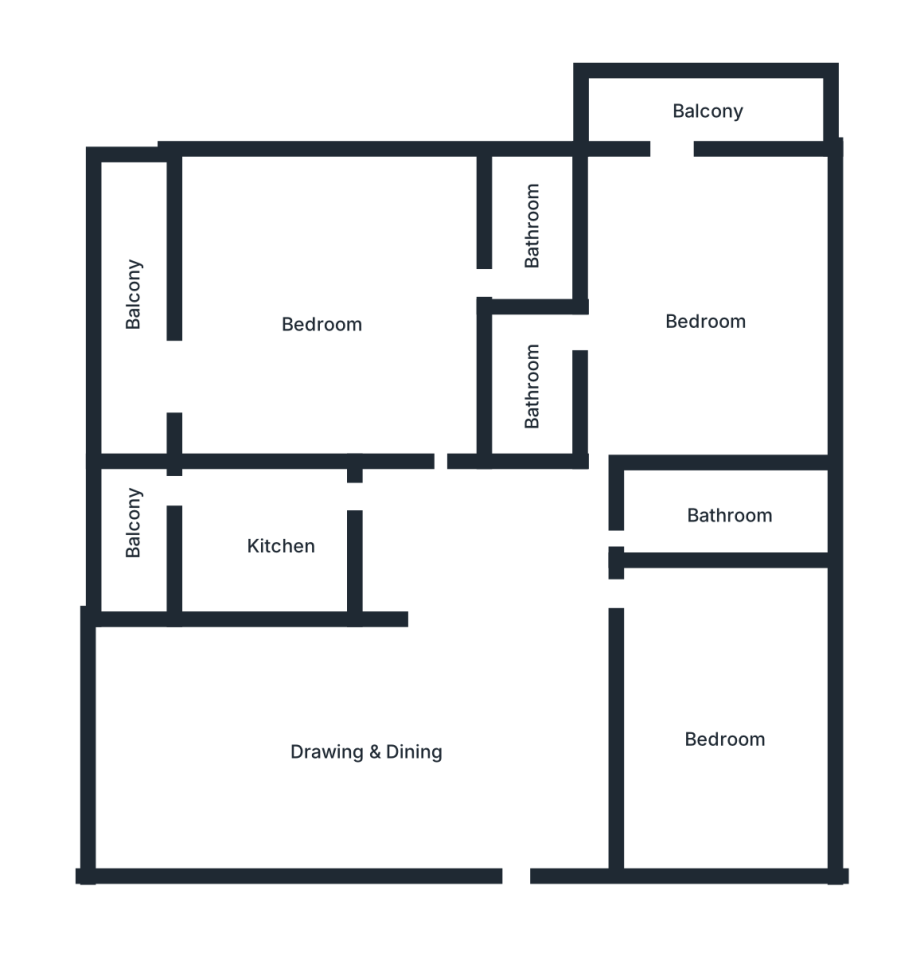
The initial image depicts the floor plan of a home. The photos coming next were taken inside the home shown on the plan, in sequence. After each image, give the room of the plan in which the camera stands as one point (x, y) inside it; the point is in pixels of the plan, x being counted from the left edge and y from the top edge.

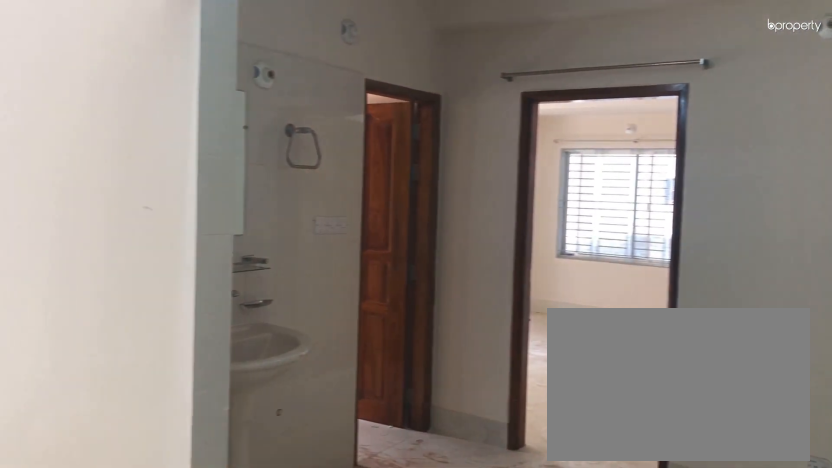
(371, 758)
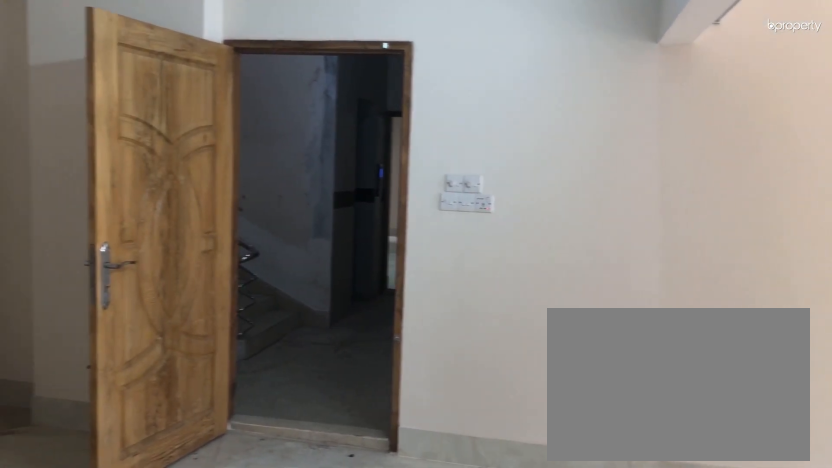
(371, 758)
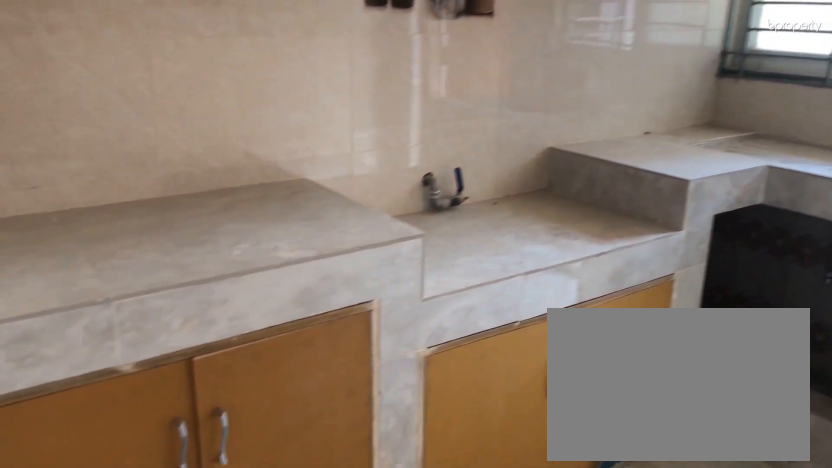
(275, 536)
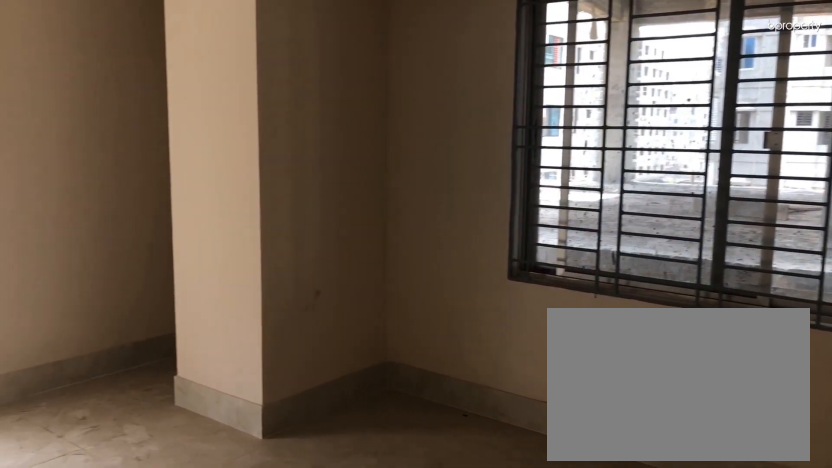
(321, 325)
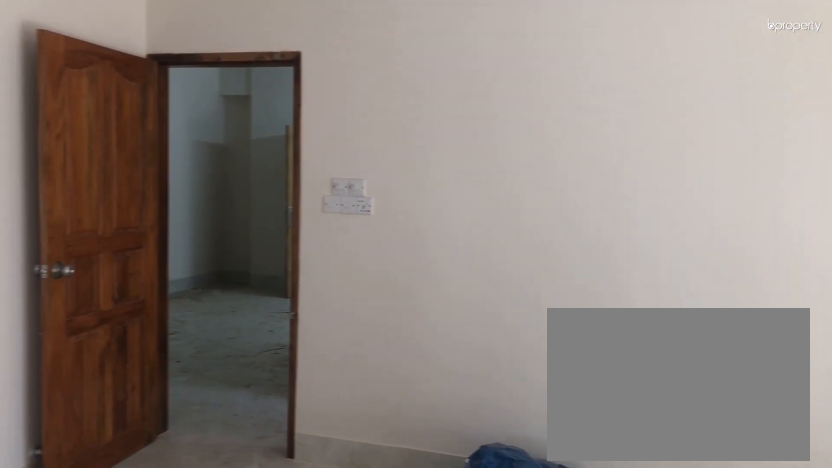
(321, 325)
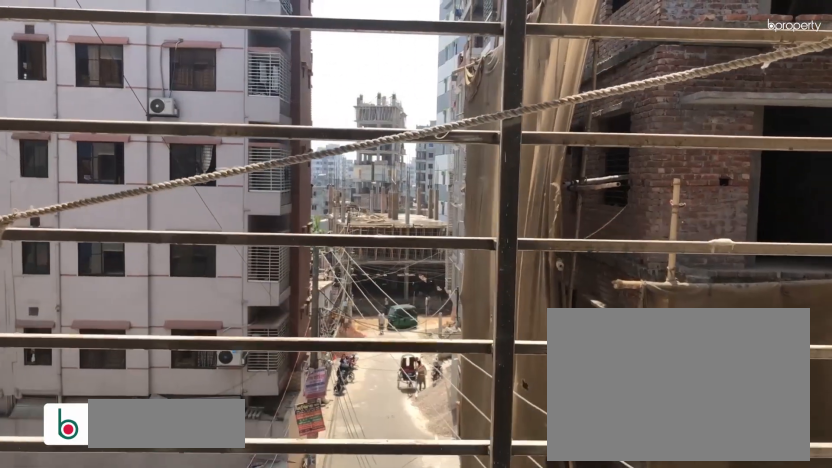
(138, 371)
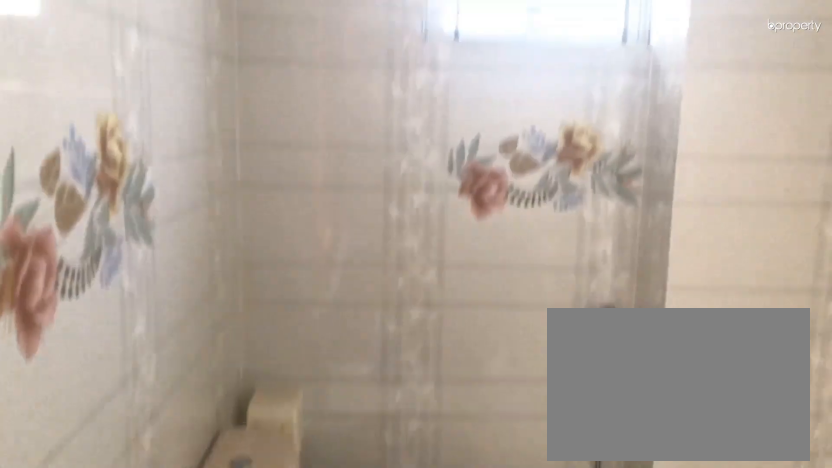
(530, 234)
